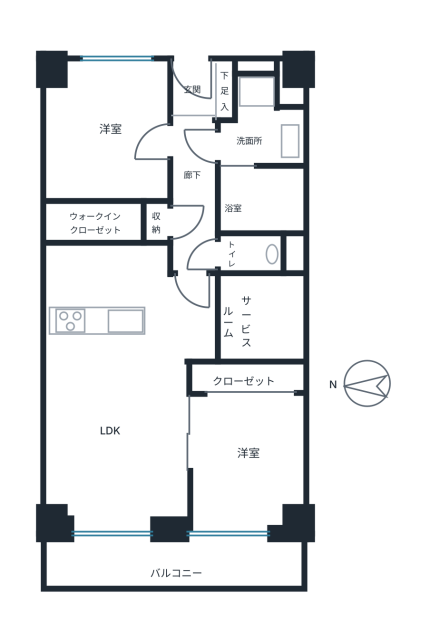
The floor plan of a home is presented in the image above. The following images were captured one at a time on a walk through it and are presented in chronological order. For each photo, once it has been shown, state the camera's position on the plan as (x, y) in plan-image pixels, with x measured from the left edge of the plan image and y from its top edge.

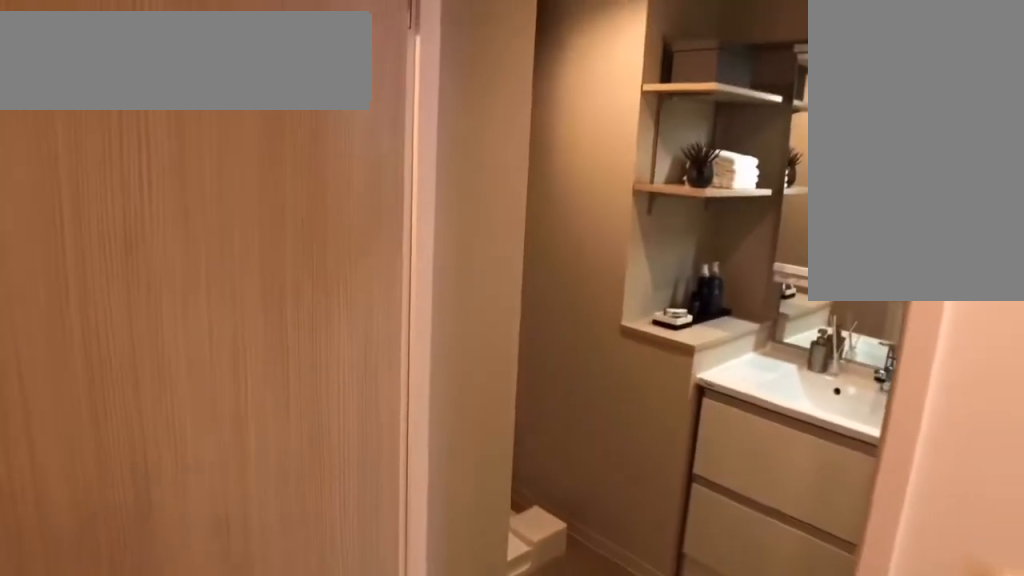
(261, 168)
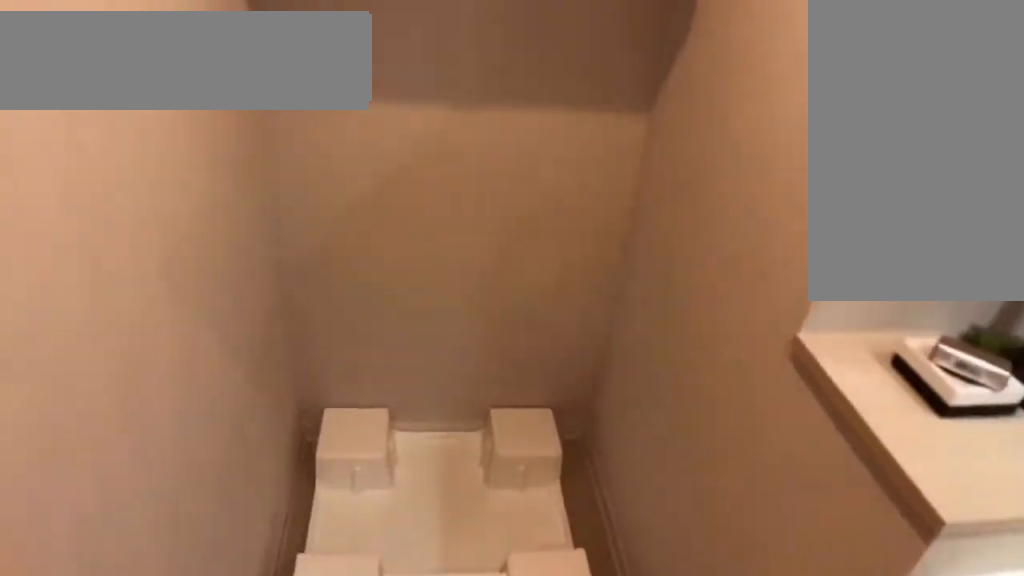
(261, 166)
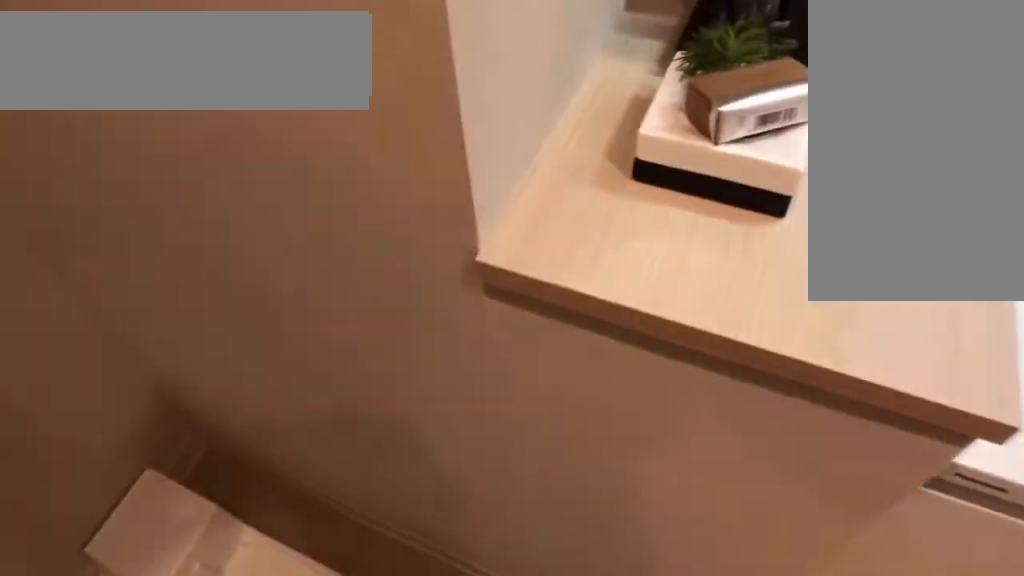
(261, 166)
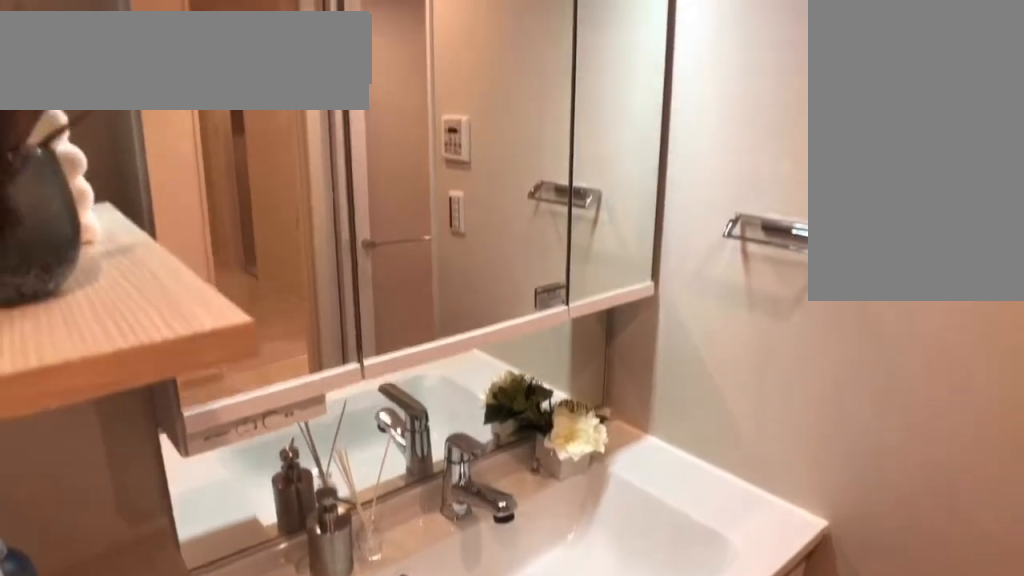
(261, 166)
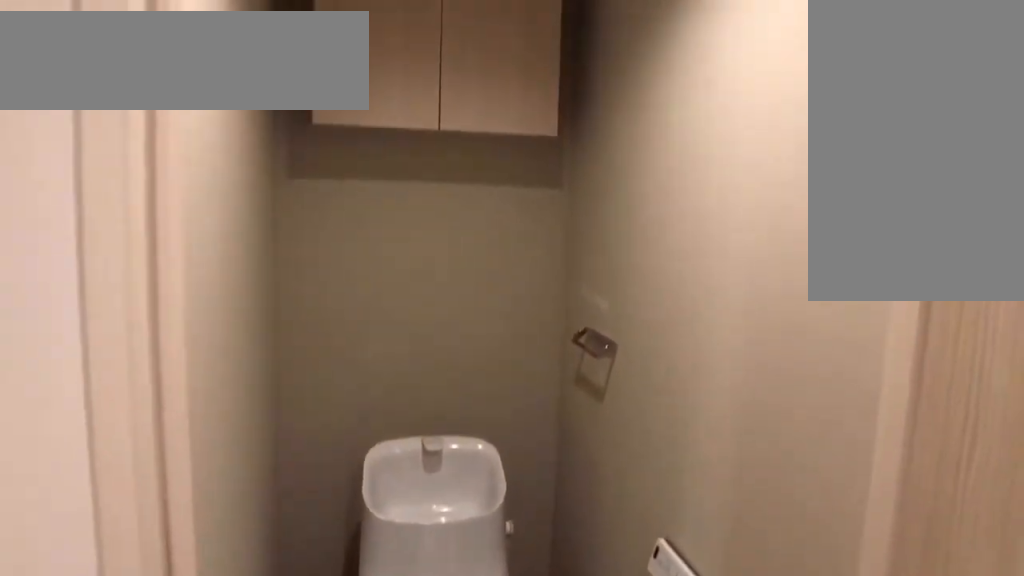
(247, 241)
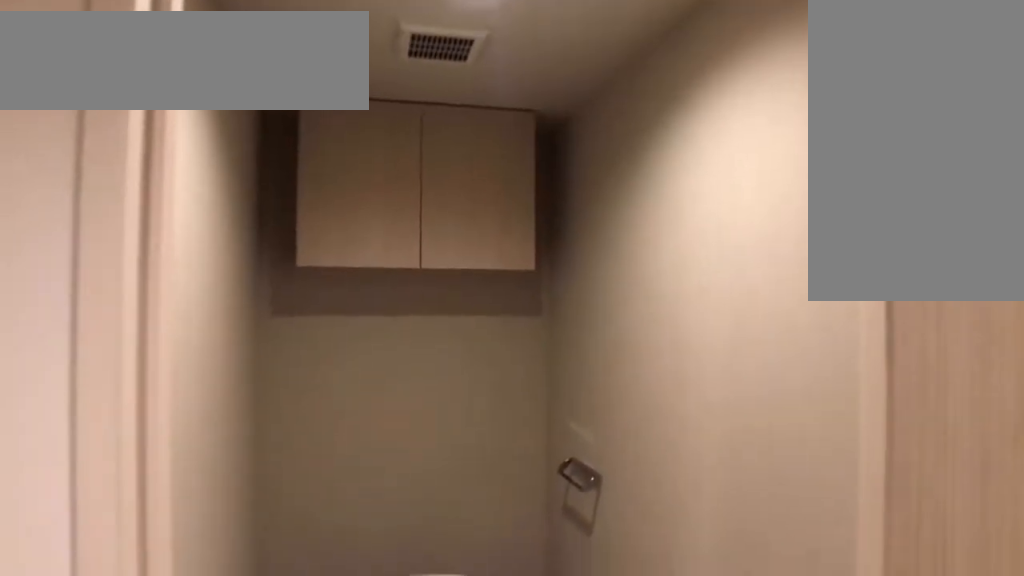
(247, 242)
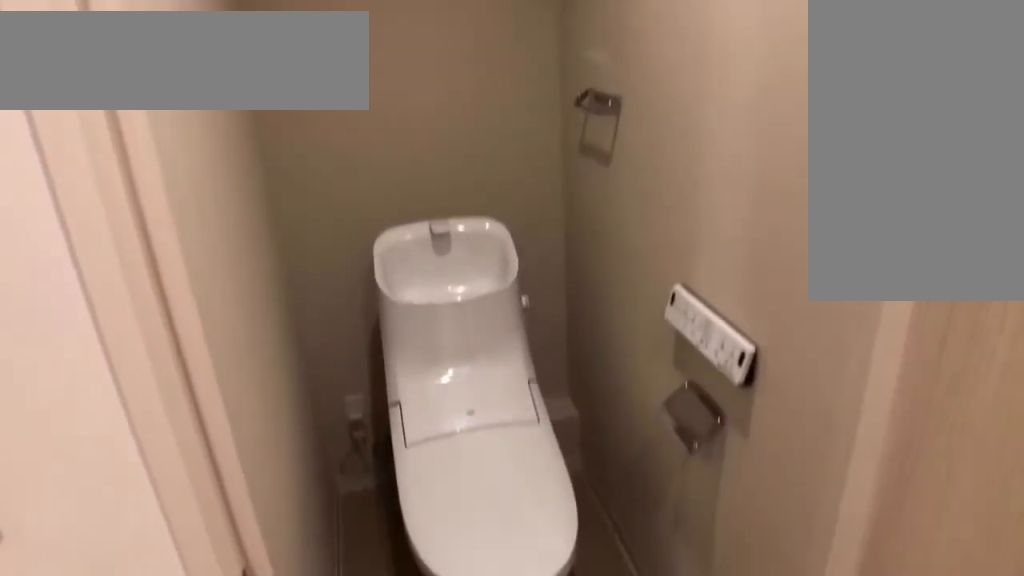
(247, 241)
